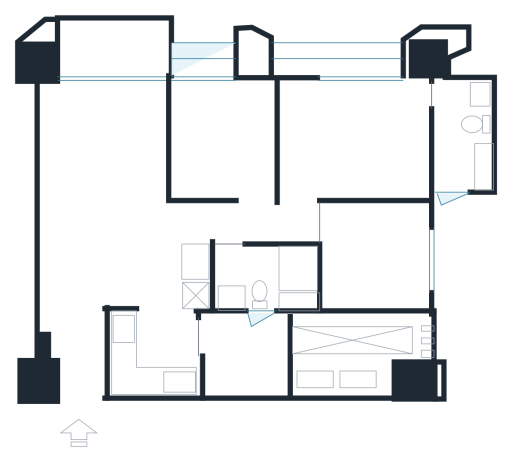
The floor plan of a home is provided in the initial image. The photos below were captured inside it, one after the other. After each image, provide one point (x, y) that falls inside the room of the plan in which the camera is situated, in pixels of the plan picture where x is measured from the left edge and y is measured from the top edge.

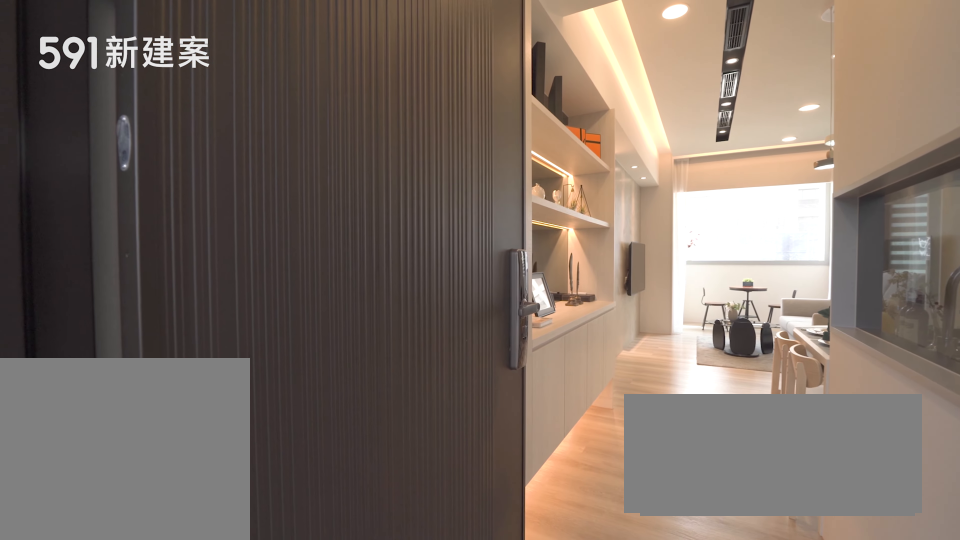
(77, 357)
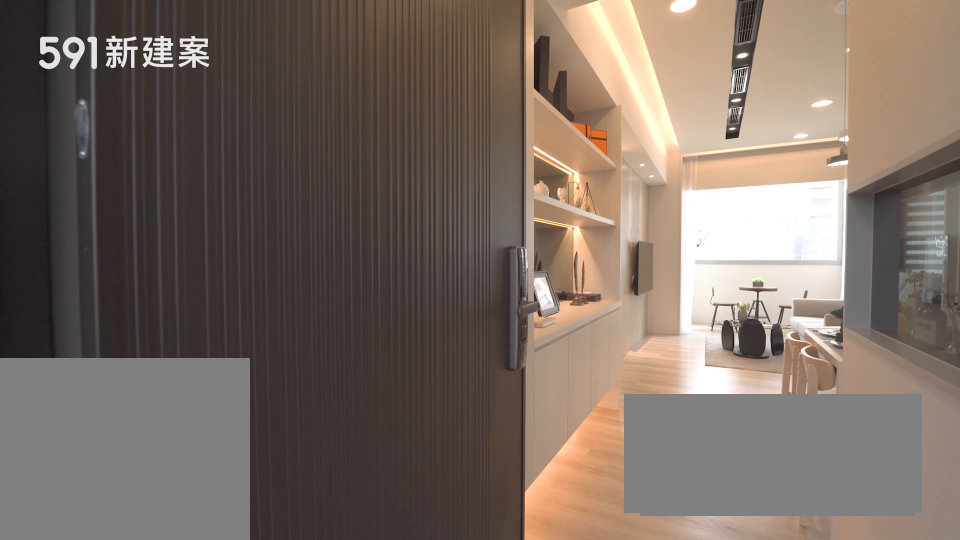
(77, 357)
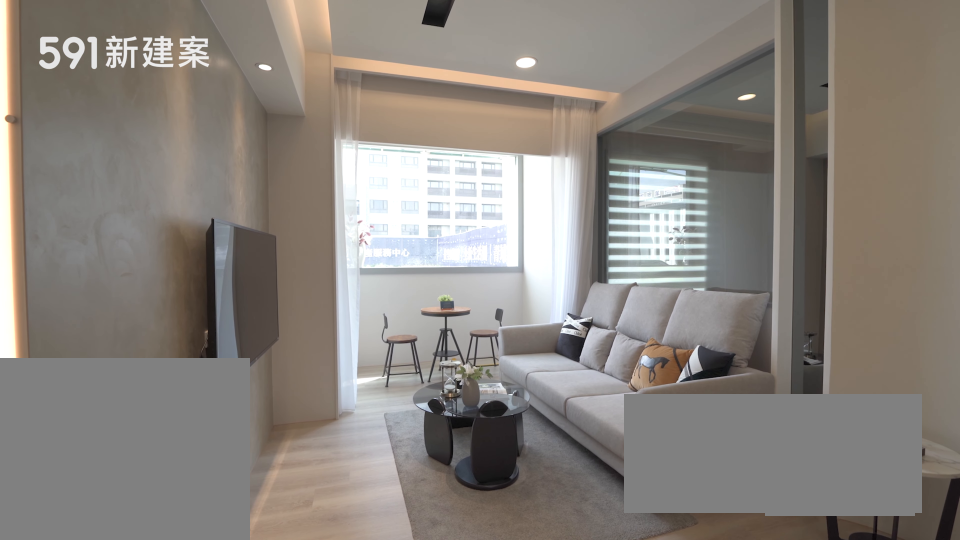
(102, 163)
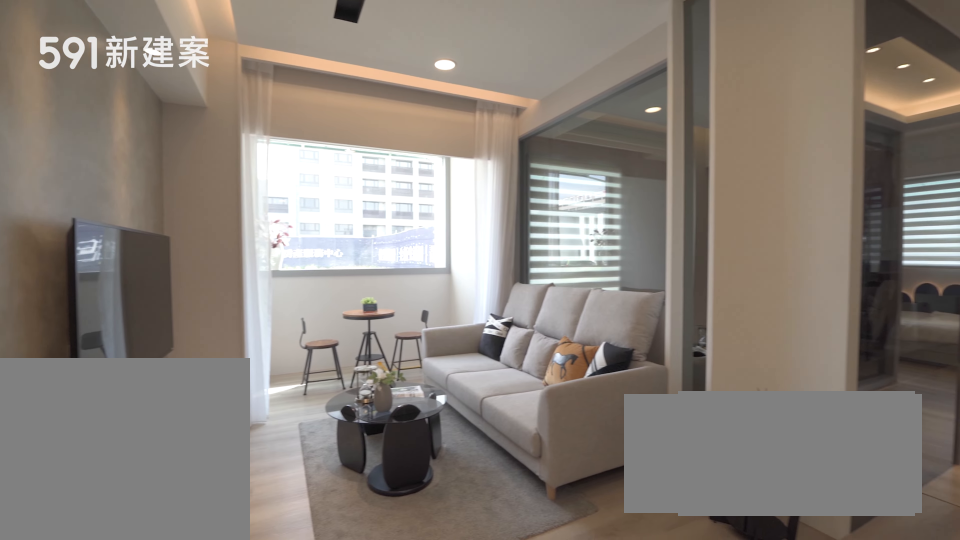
(102, 163)
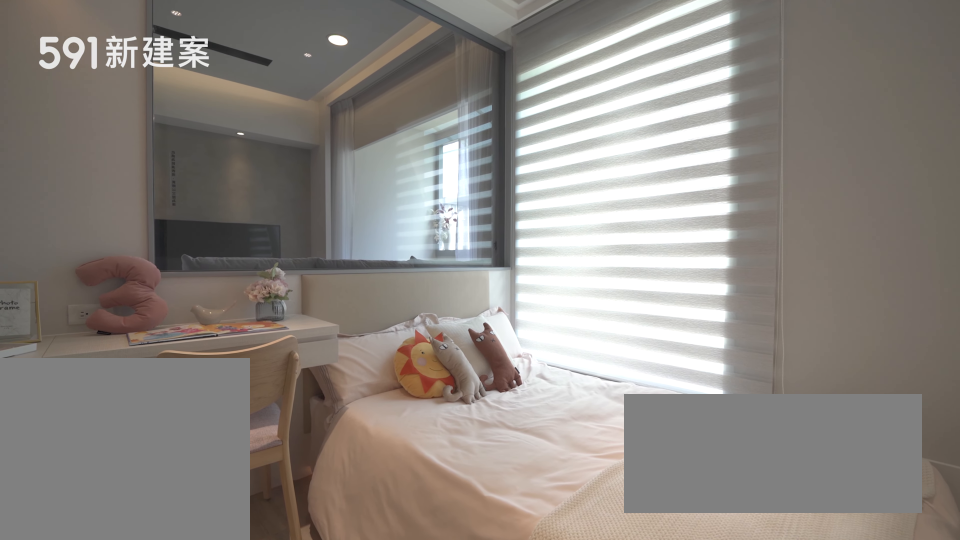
(221, 137)
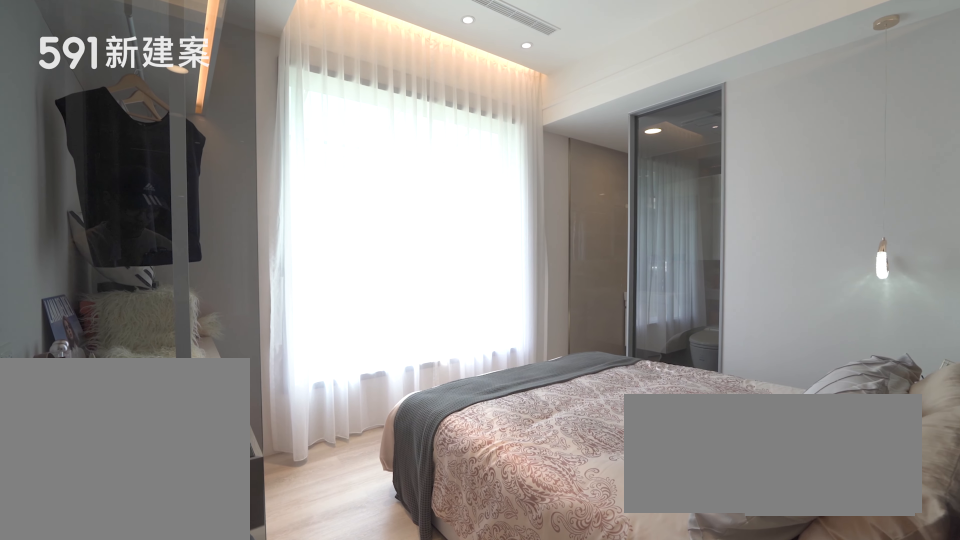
(355, 138)
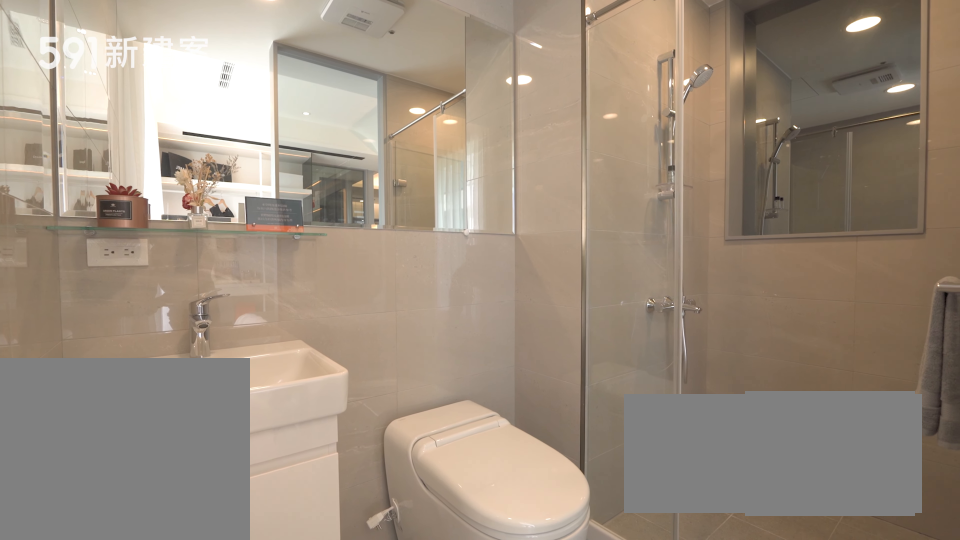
(459, 136)
